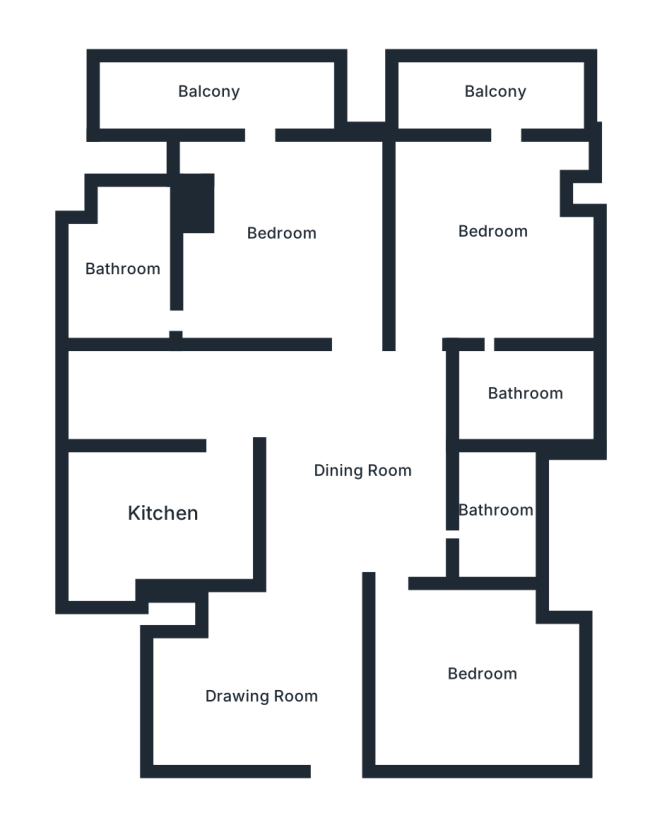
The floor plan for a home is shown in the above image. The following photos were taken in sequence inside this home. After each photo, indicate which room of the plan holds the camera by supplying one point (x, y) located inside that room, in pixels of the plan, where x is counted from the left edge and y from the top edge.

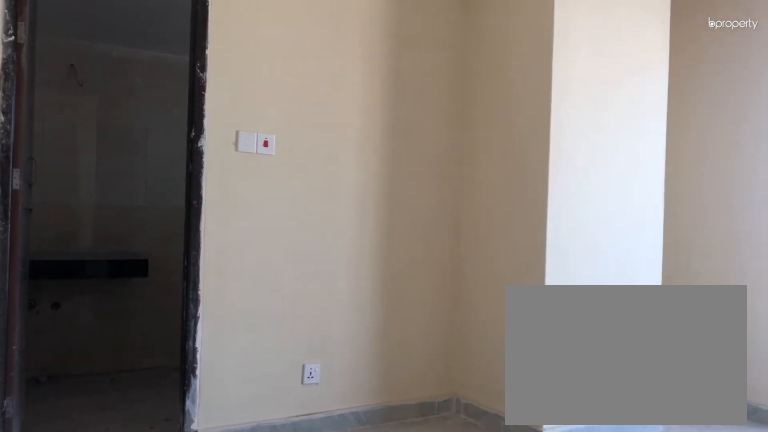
(283, 233)
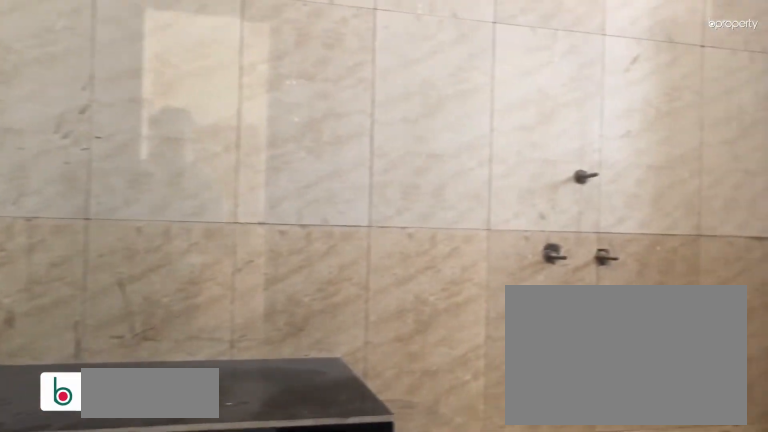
(123, 272)
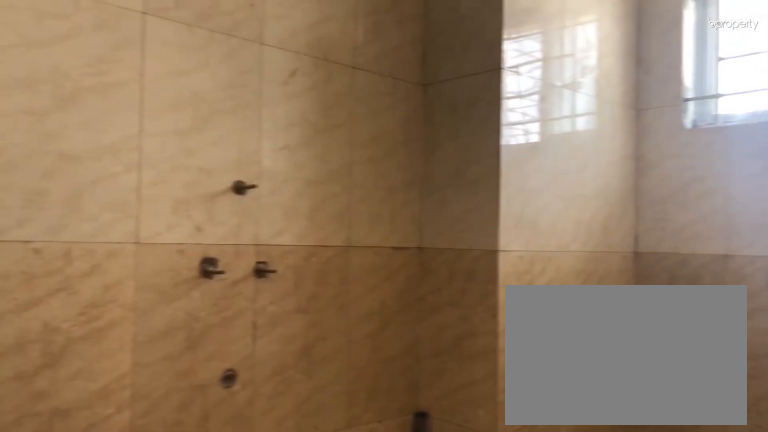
(123, 272)
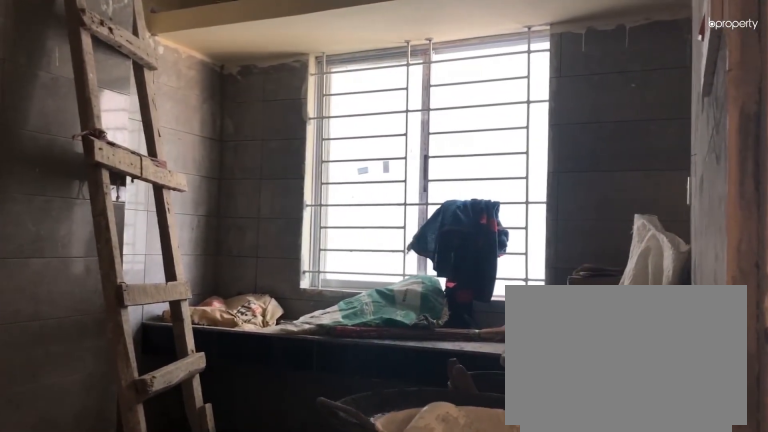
(162, 515)
